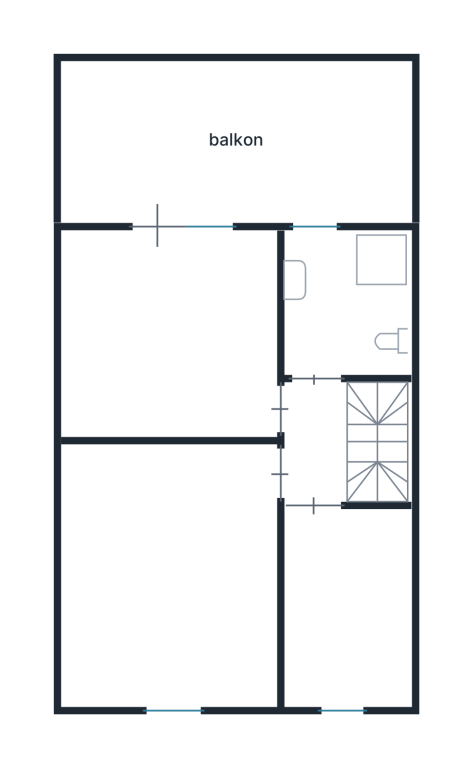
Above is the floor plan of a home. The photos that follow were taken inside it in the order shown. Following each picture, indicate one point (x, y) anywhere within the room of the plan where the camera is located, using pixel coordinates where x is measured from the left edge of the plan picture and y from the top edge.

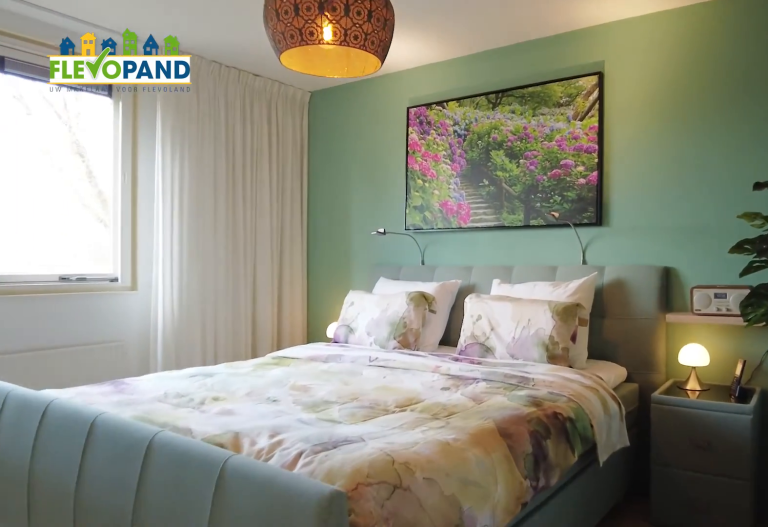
(168, 597)
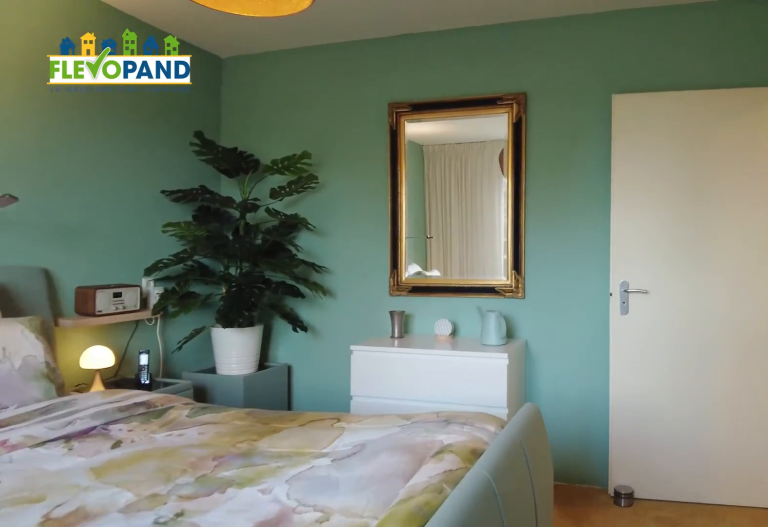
(168, 597)
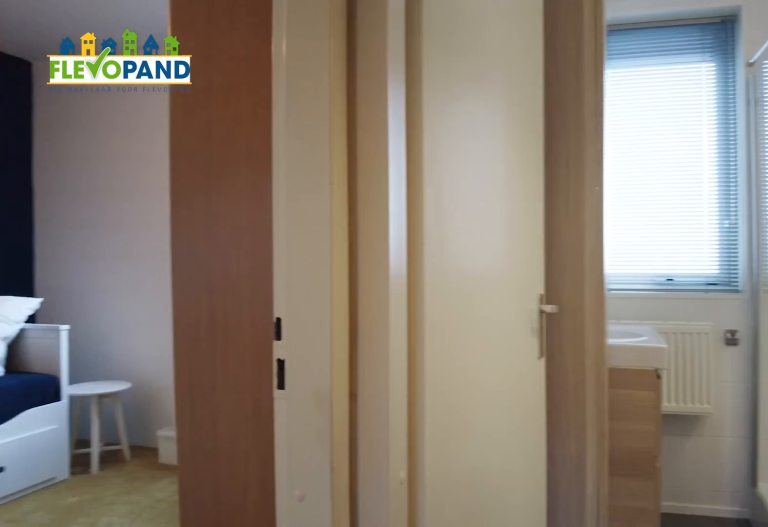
(315, 441)
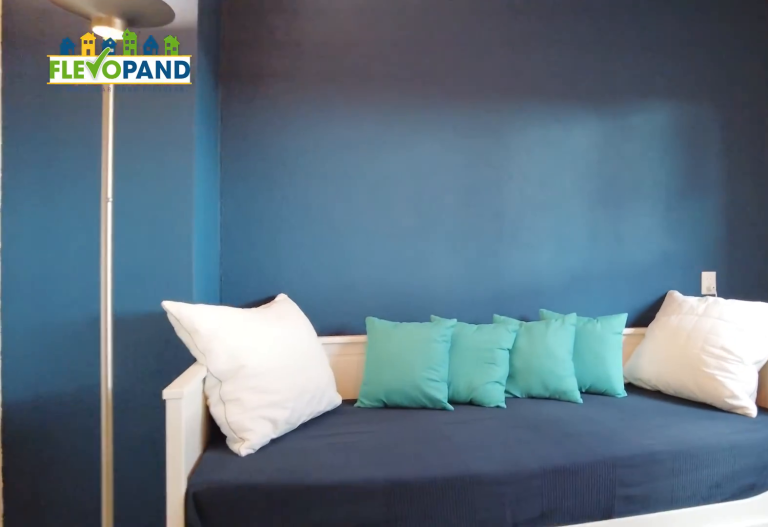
(82, 341)
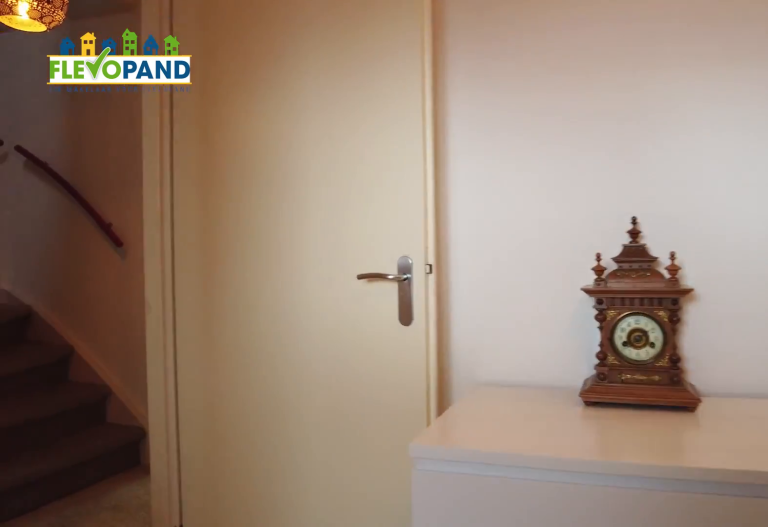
(82, 341)
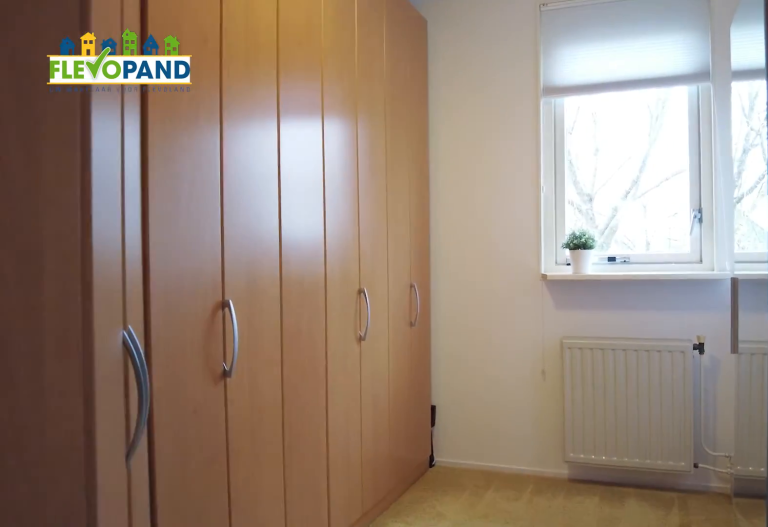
(346, 607)
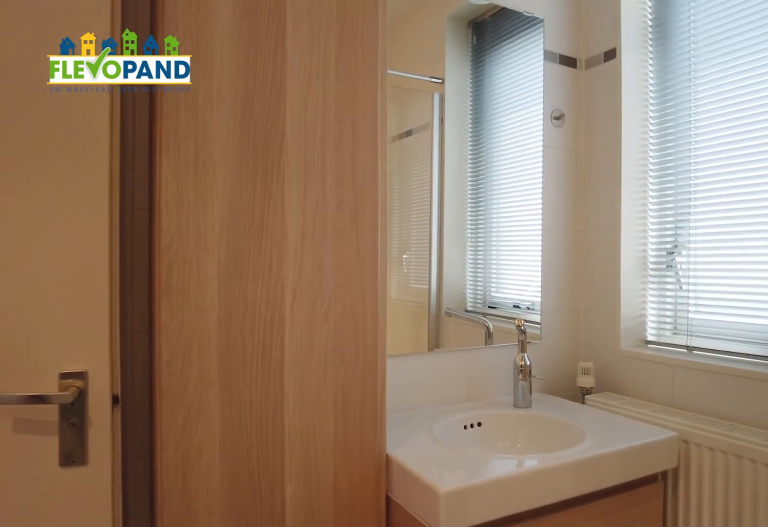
(381, 261)
